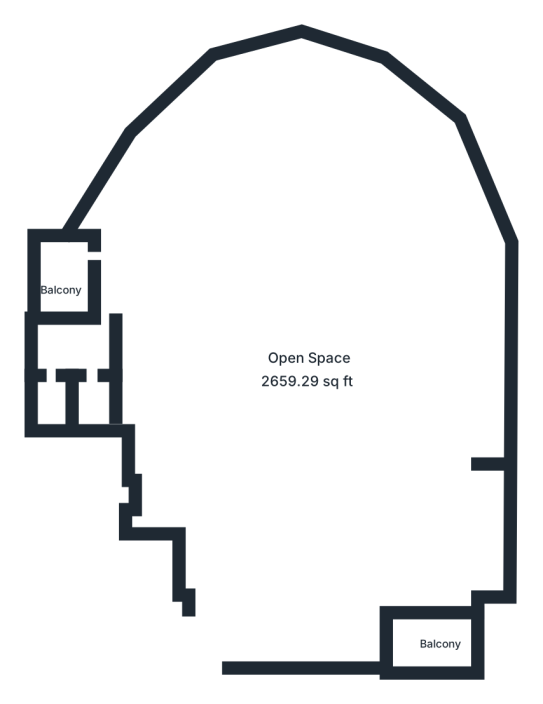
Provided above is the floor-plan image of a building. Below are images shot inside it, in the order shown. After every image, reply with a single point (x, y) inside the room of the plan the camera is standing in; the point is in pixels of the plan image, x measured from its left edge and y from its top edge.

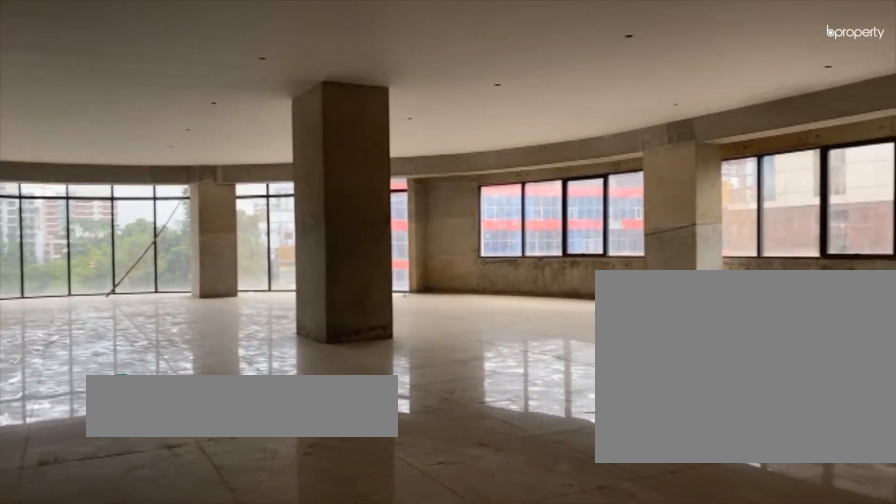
(309, 352)
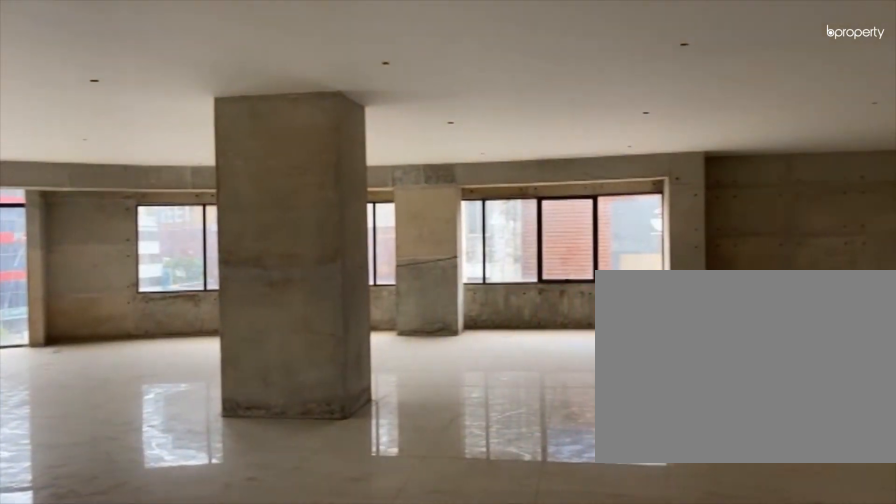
(308, 352)
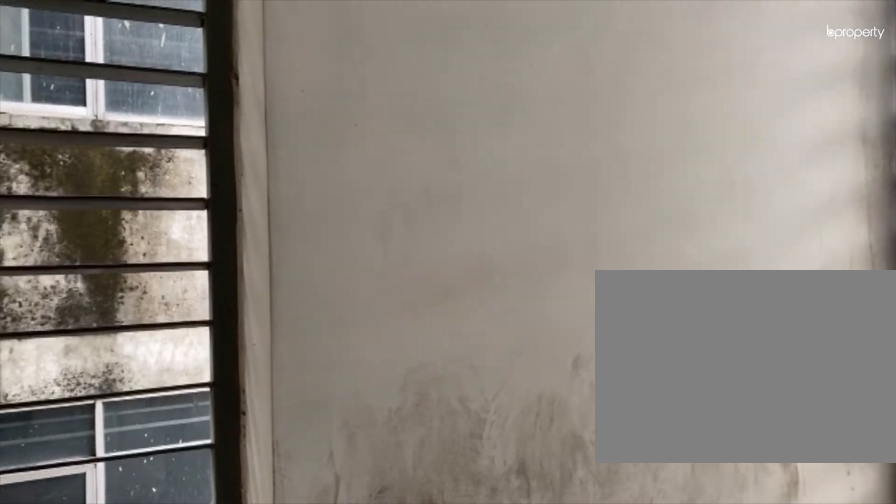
(71, 273)
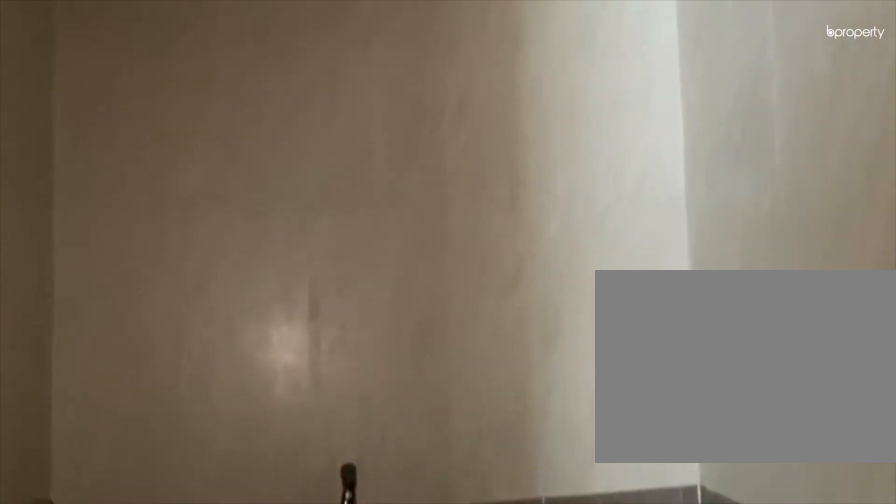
(57, 394)
